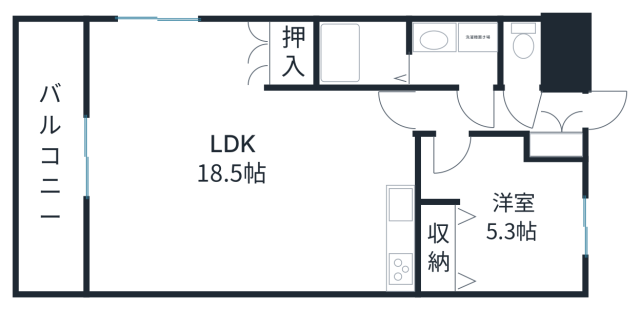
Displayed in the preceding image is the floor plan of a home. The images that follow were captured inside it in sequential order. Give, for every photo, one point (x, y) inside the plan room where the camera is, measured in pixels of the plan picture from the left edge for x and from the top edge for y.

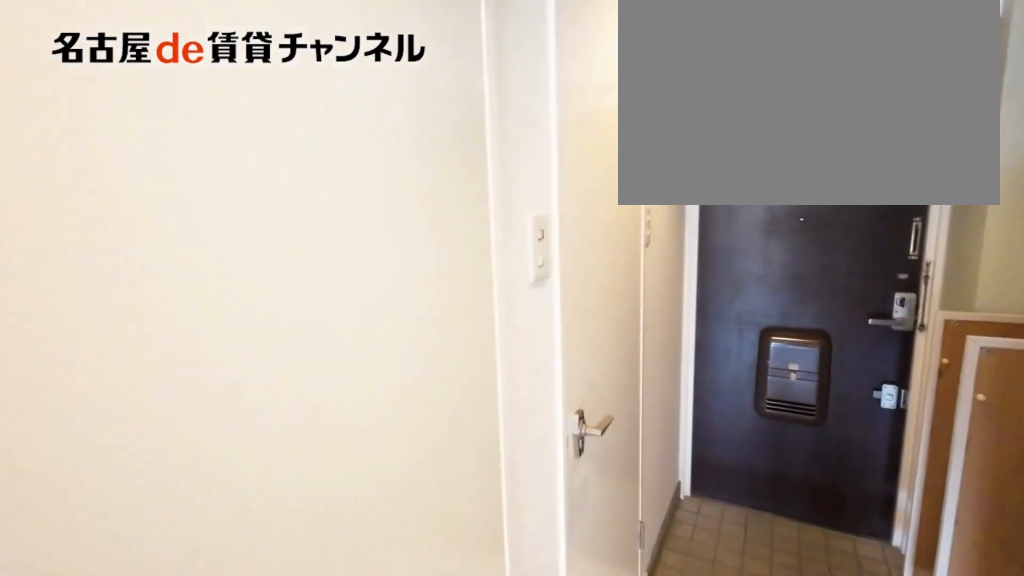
(475, 110)
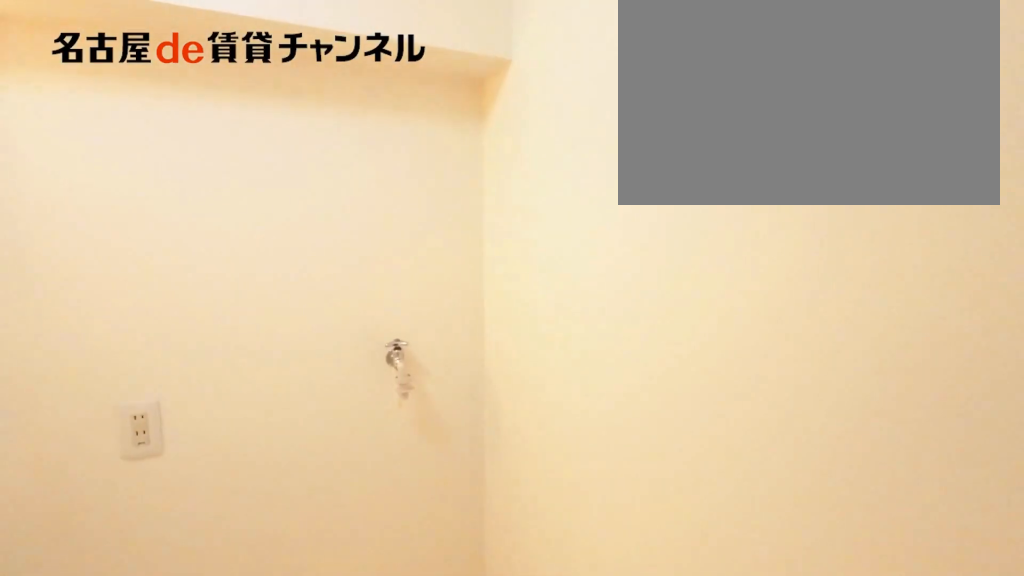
(455, 52)
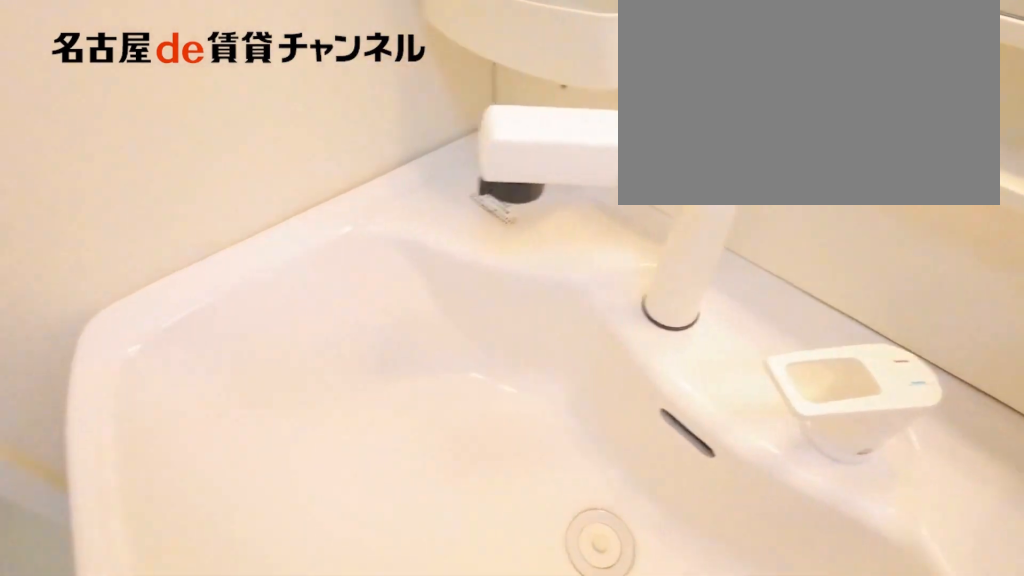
(455, 52)
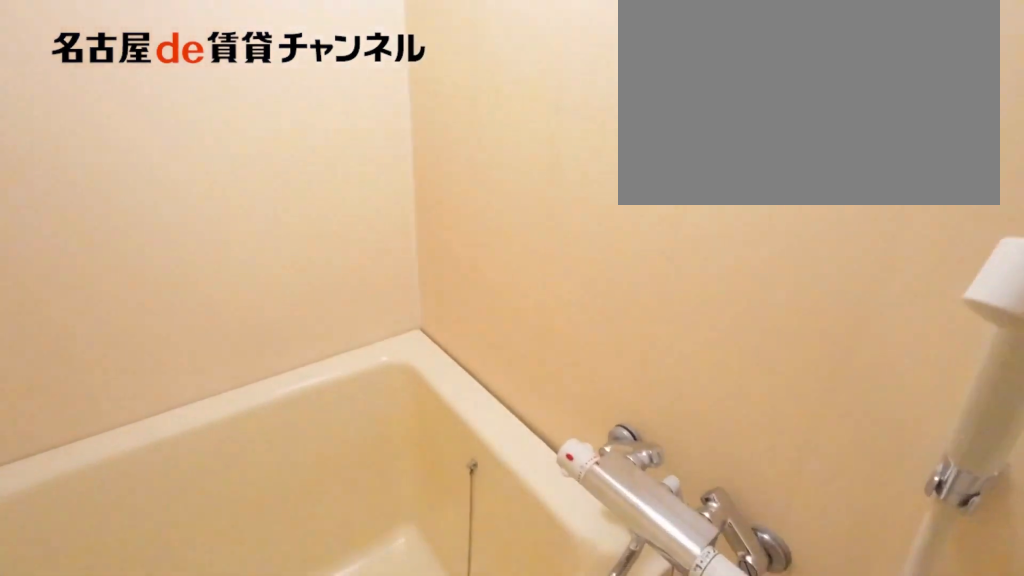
(364, 54)
